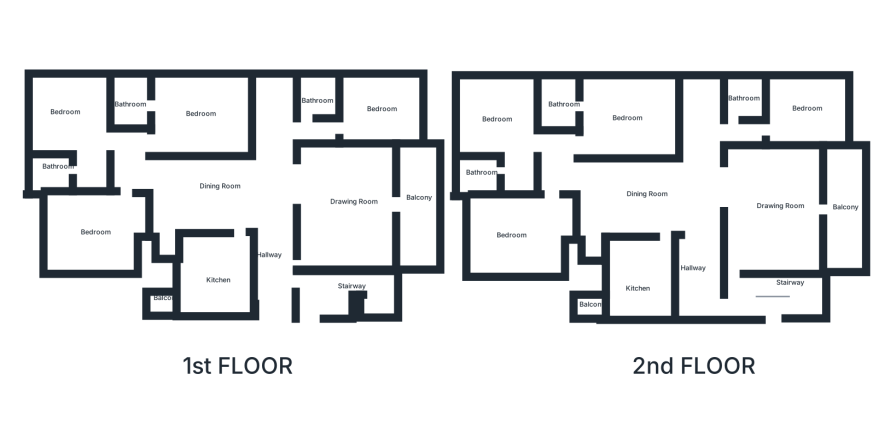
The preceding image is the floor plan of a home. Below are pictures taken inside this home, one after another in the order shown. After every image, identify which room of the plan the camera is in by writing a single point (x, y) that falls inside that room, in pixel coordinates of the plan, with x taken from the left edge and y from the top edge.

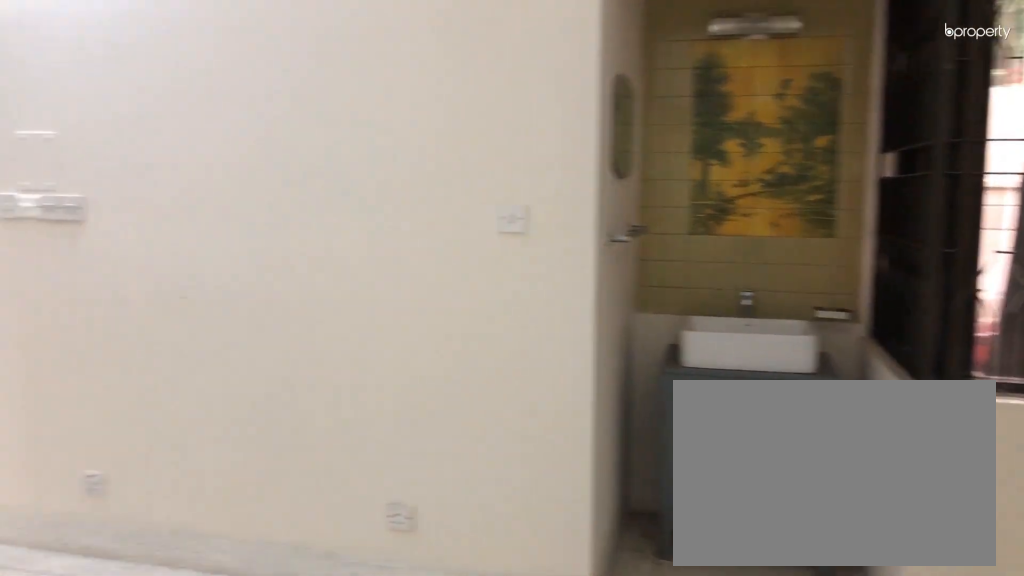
(196, 193)
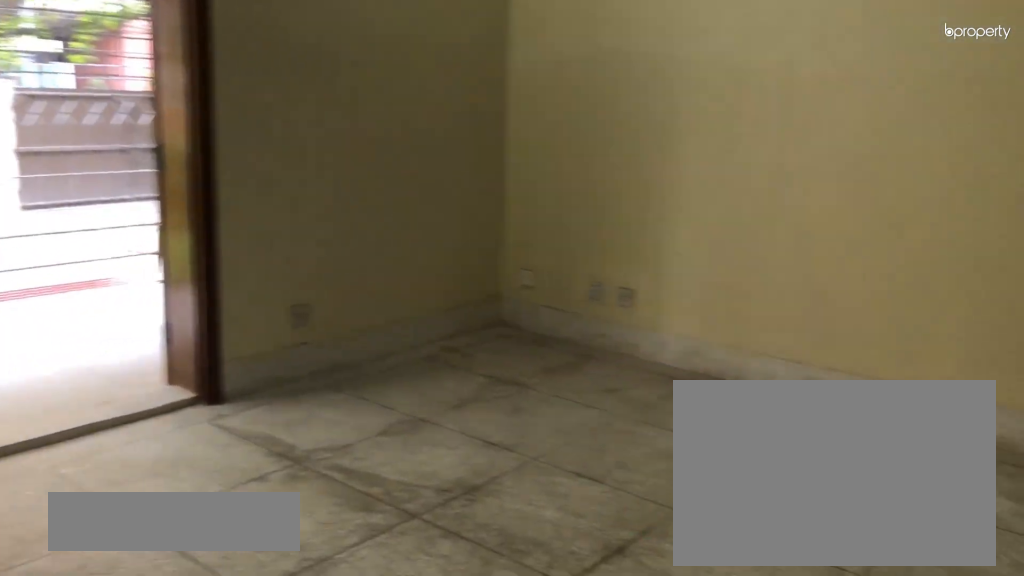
(357, 213)
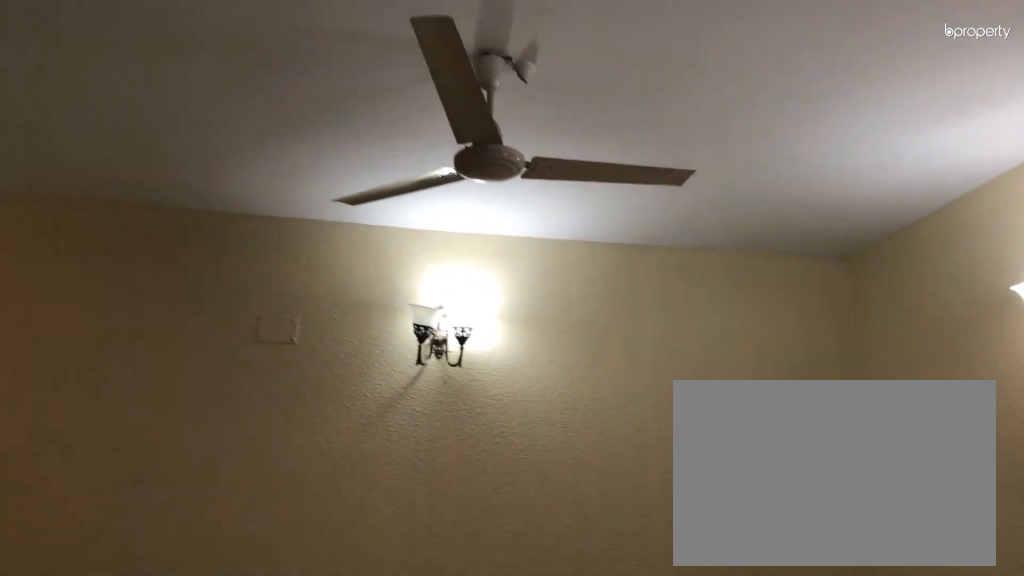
(364, 210)
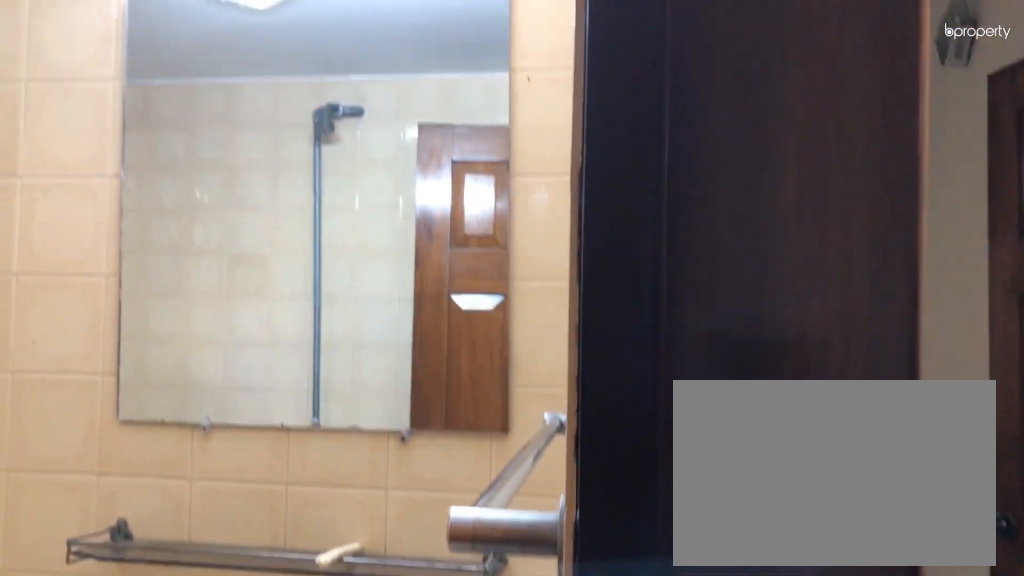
(318, 93)
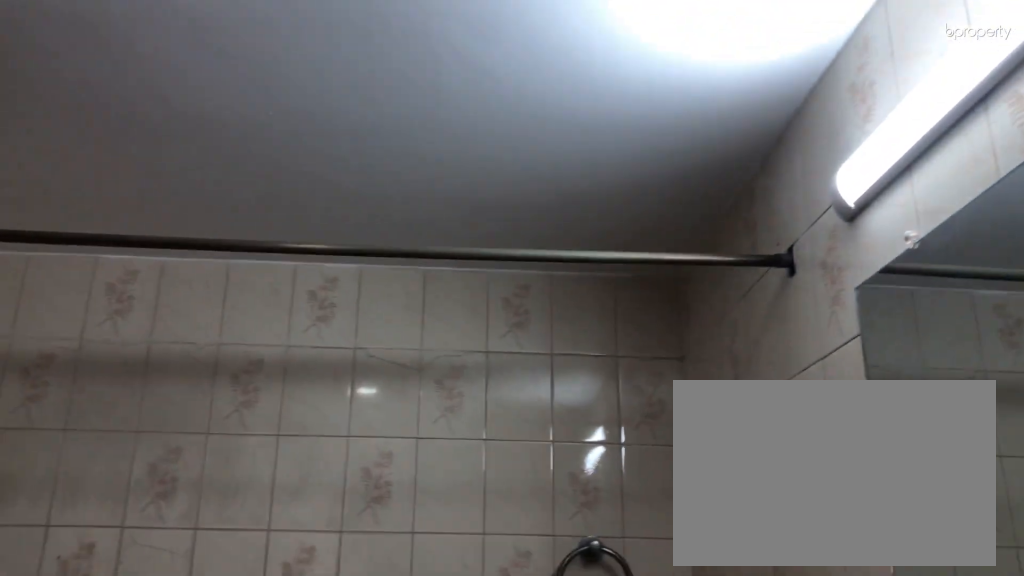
(133, 100)
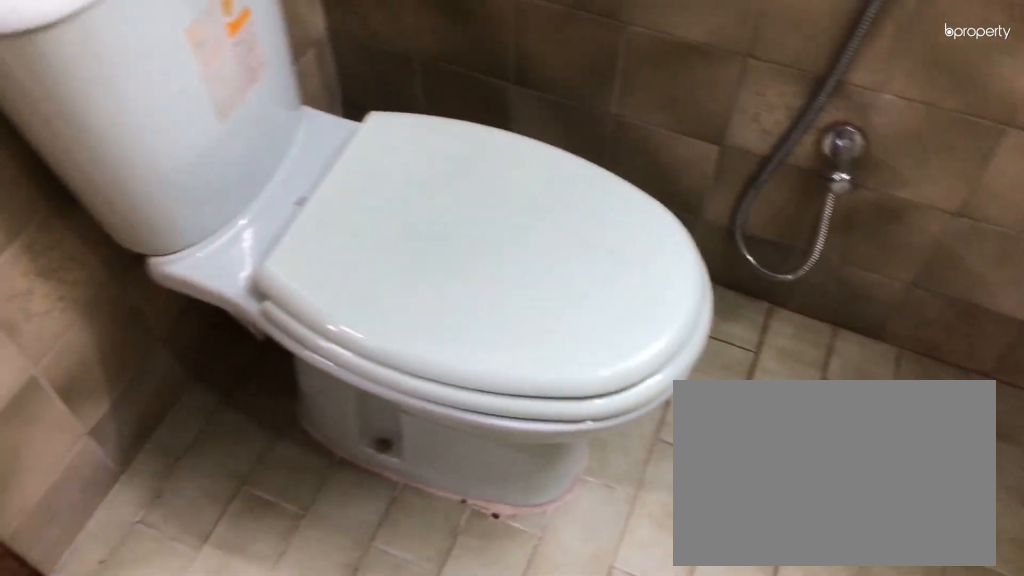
(51, 173)
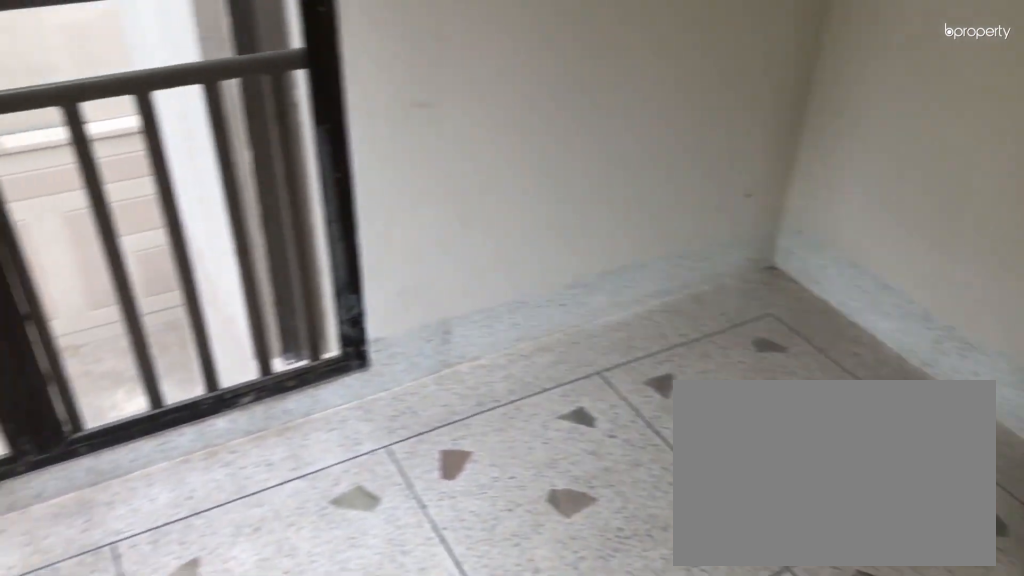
(839, 209)
